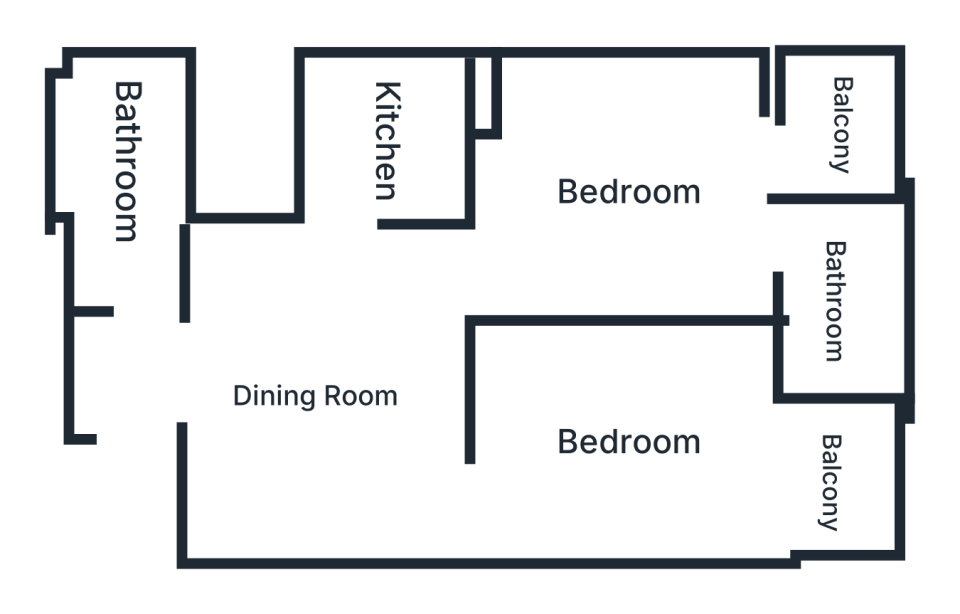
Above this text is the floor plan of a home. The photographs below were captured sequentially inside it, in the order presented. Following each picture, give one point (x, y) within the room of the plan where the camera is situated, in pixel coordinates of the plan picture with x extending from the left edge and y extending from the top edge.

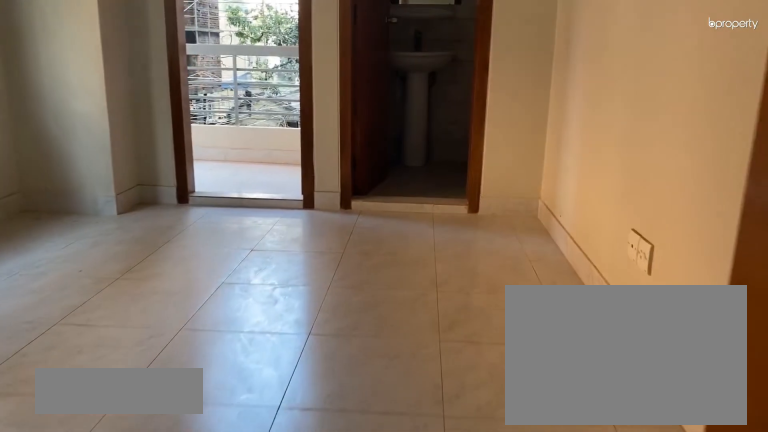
(454, 266)
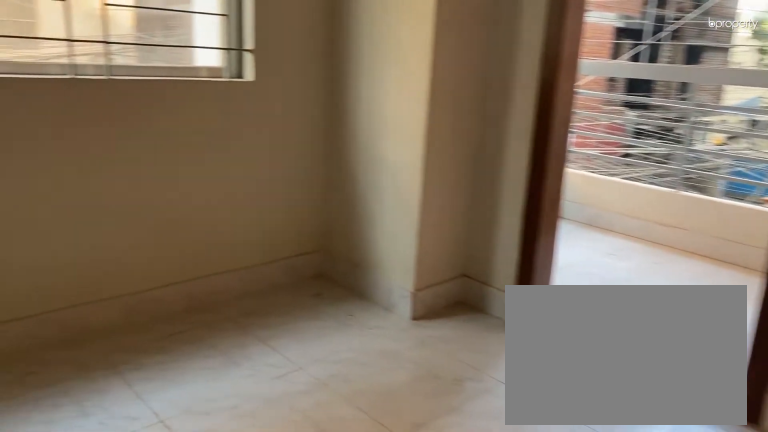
(626, 191)
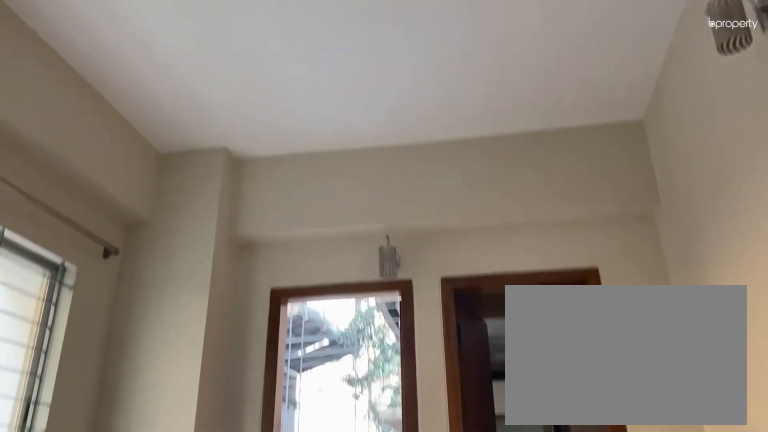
(626, 191)
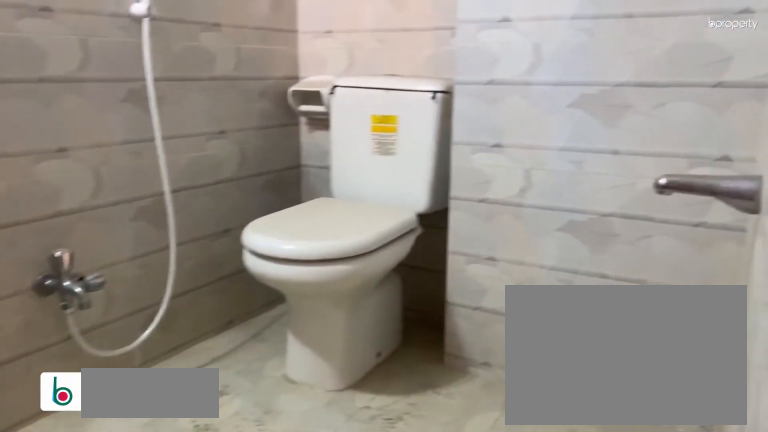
(840, 318)
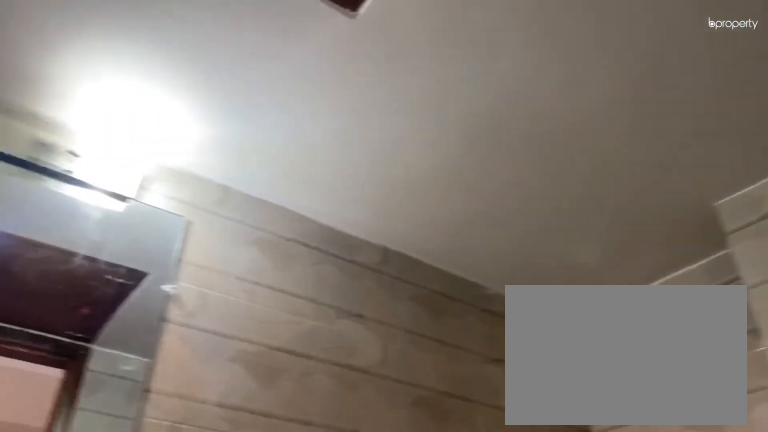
(840, 318)
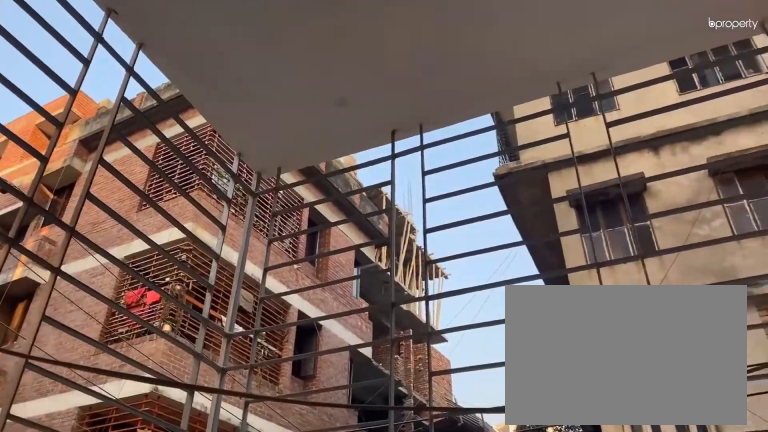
(840, 148)
